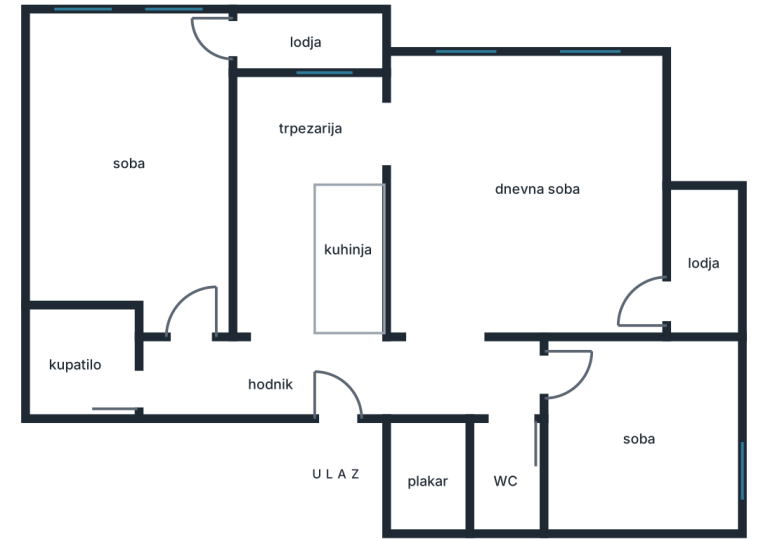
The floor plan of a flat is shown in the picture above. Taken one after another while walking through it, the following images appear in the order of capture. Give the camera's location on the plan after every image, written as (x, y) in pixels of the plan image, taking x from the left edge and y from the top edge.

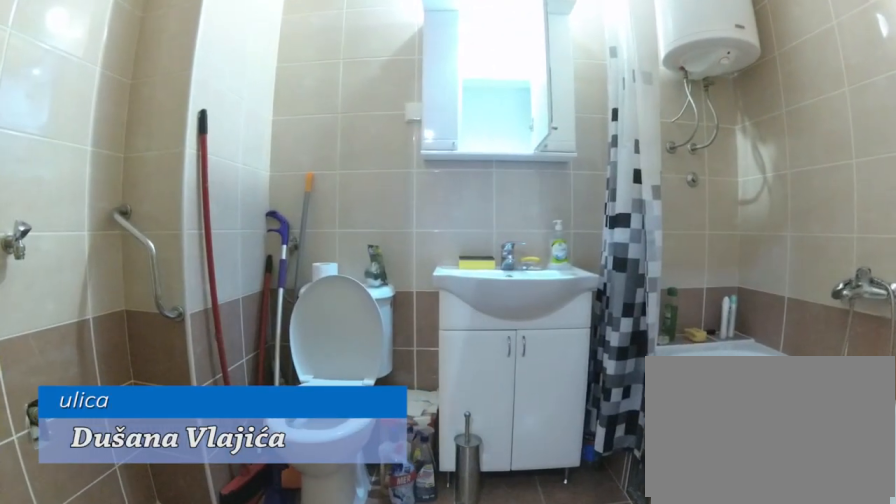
(155, 375)
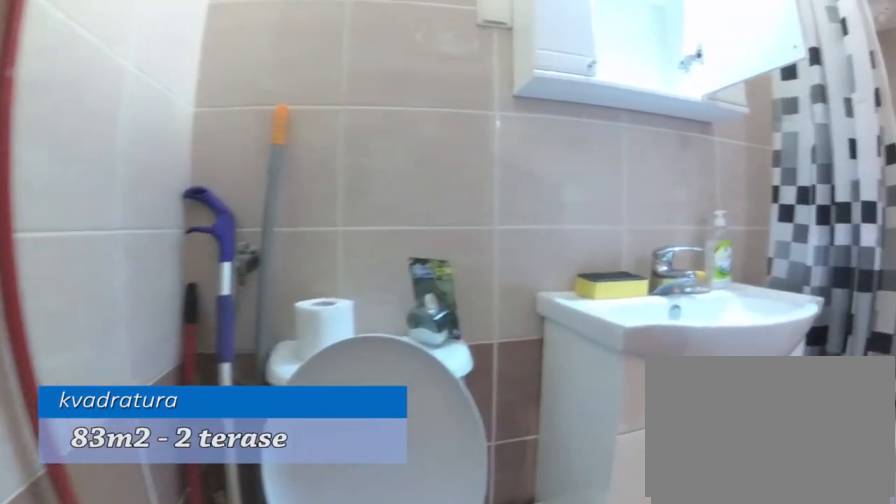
(70, 376)
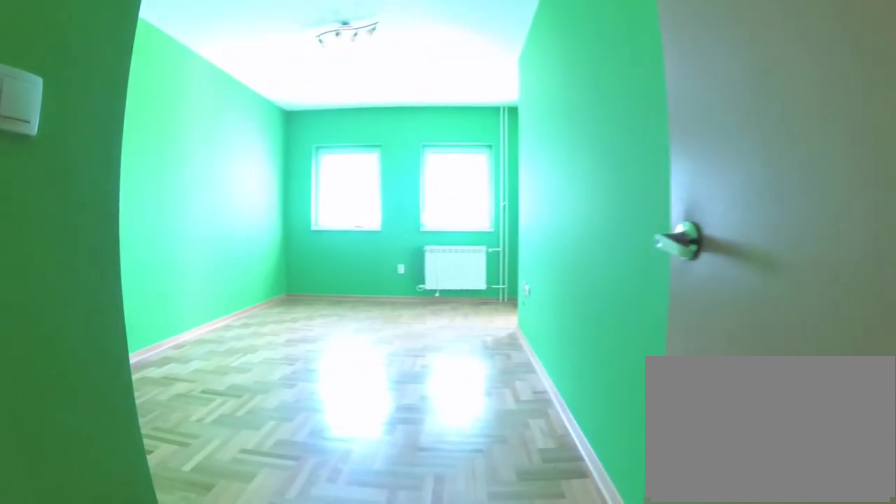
(191, 368)
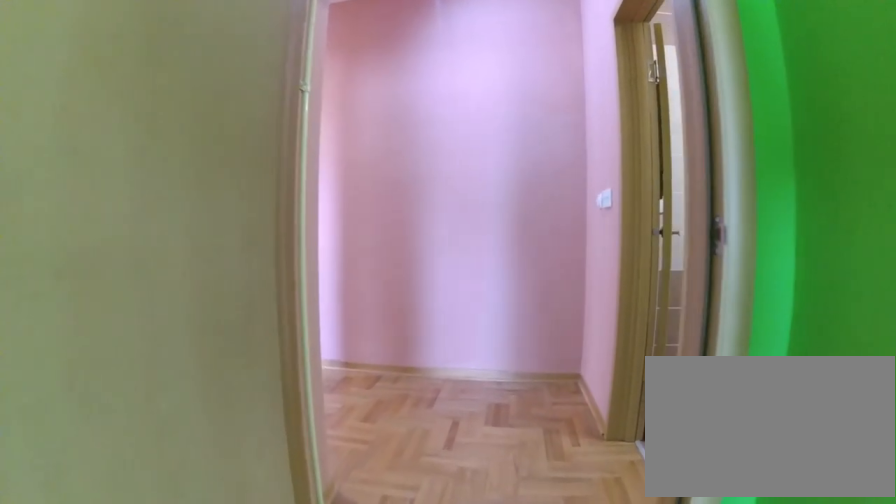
(191, 290)
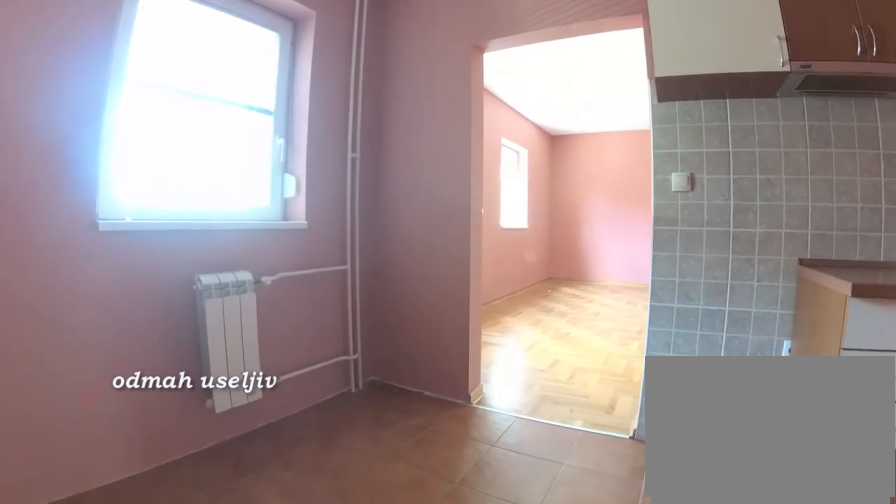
(256, 200)
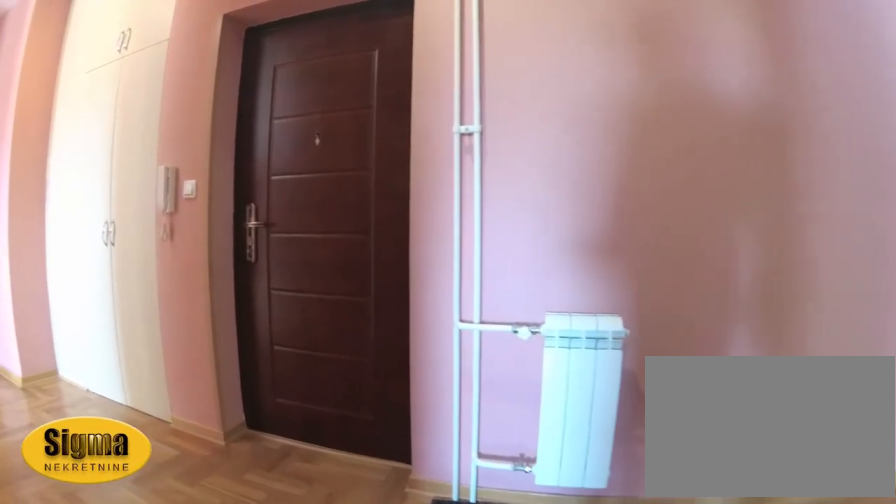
(272, 316)
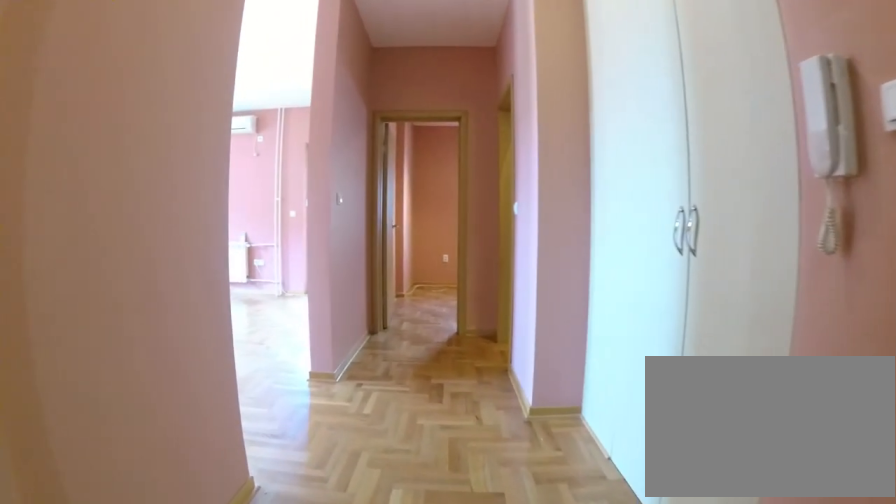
(300, 377)
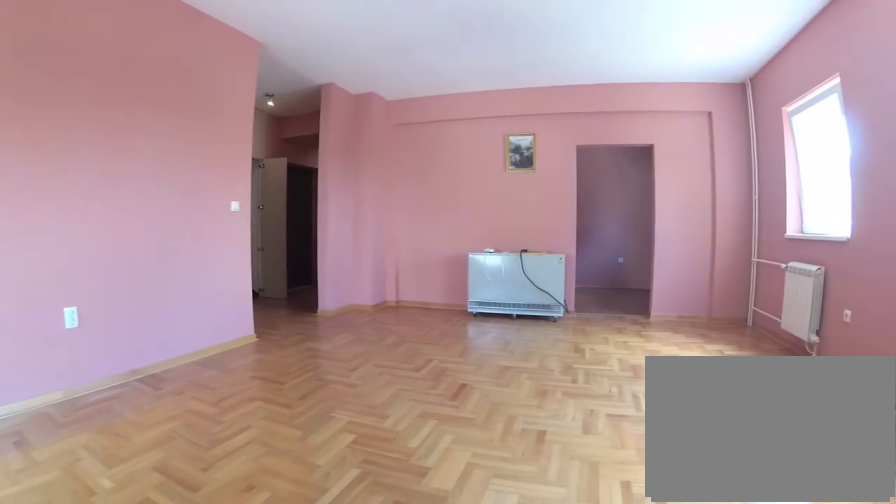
(641, 158)
